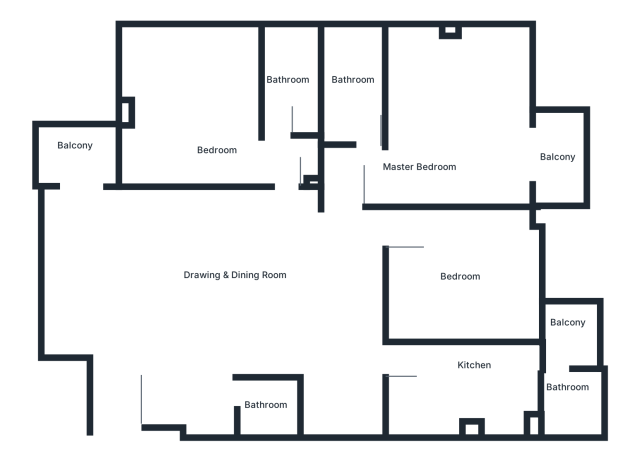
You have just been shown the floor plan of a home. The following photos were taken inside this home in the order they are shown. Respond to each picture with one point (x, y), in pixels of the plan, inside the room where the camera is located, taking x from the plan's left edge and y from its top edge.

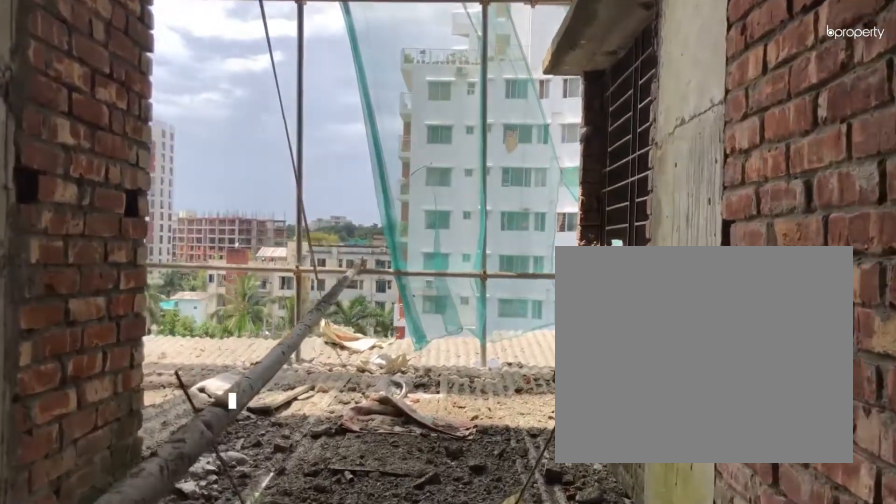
(81, 152)
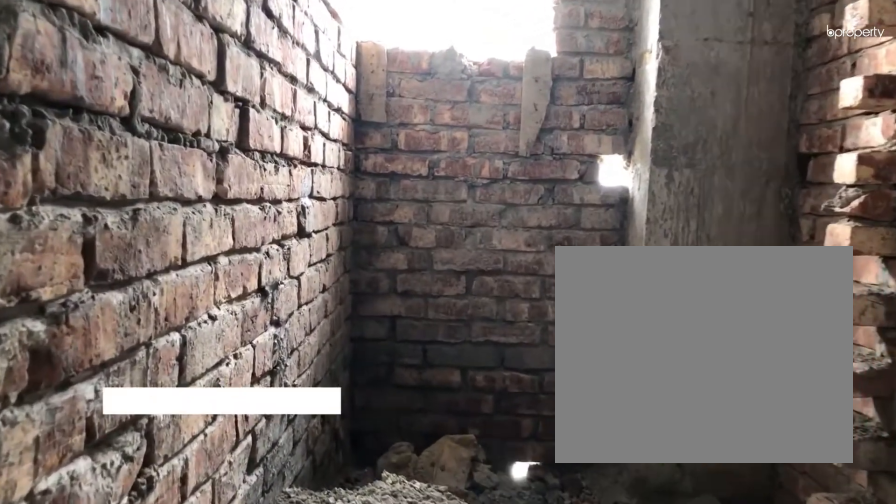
(291, 83)
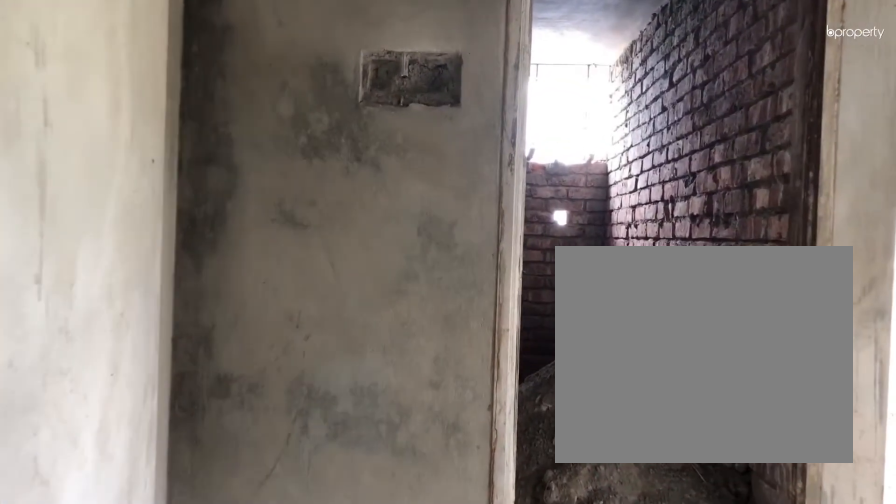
(425, 127)
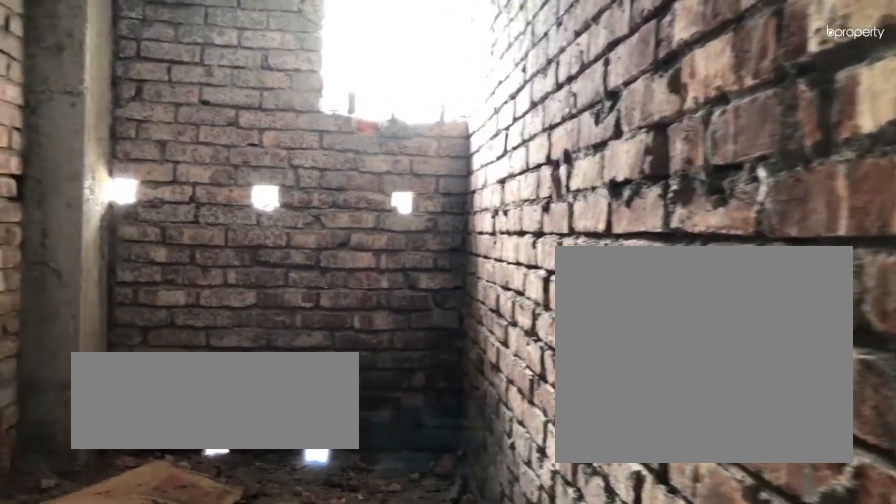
(346, 85)
